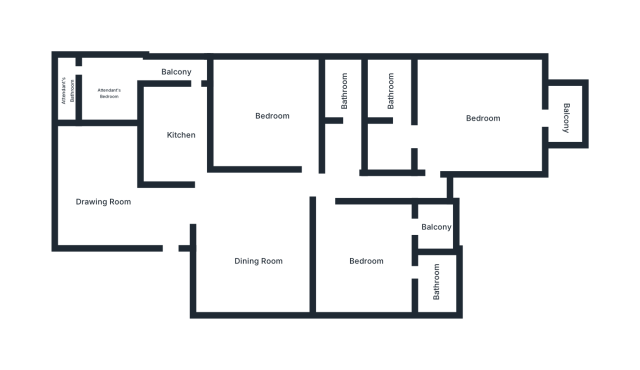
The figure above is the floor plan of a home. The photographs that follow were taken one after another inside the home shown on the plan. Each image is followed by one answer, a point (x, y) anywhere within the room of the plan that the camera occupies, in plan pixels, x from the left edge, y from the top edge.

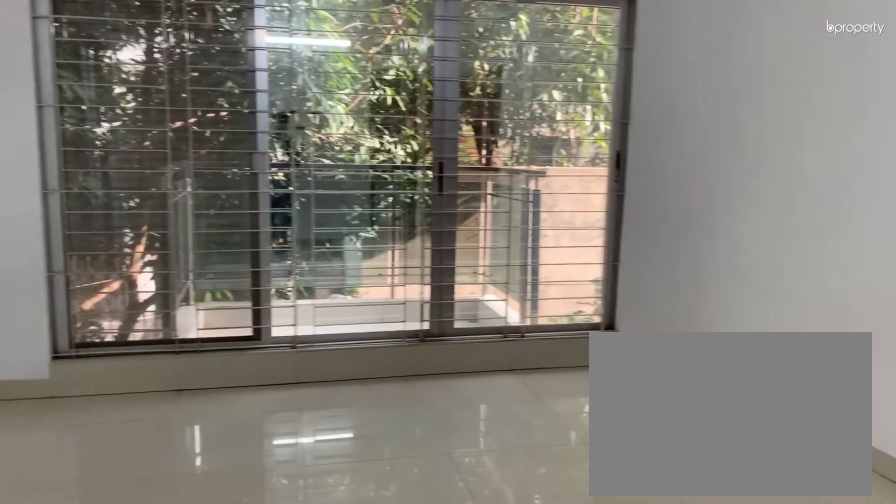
(481, 120)
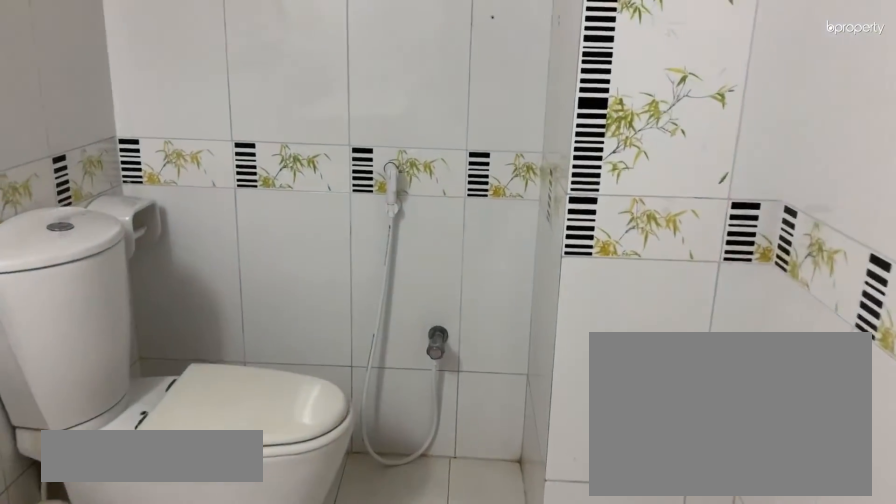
(390, 89)
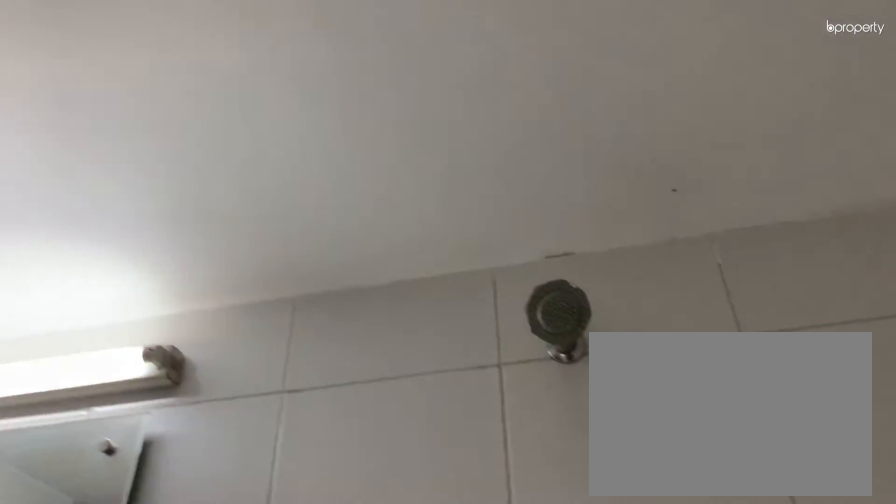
(390, 89)
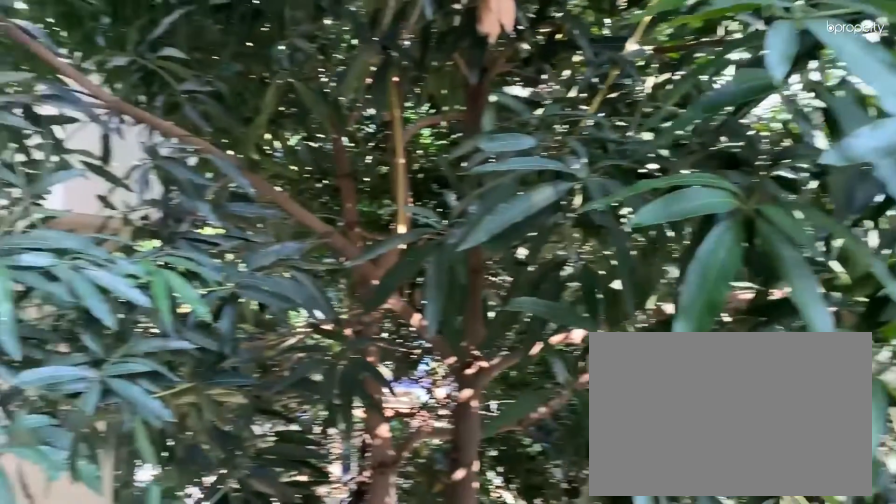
(566, 114)
